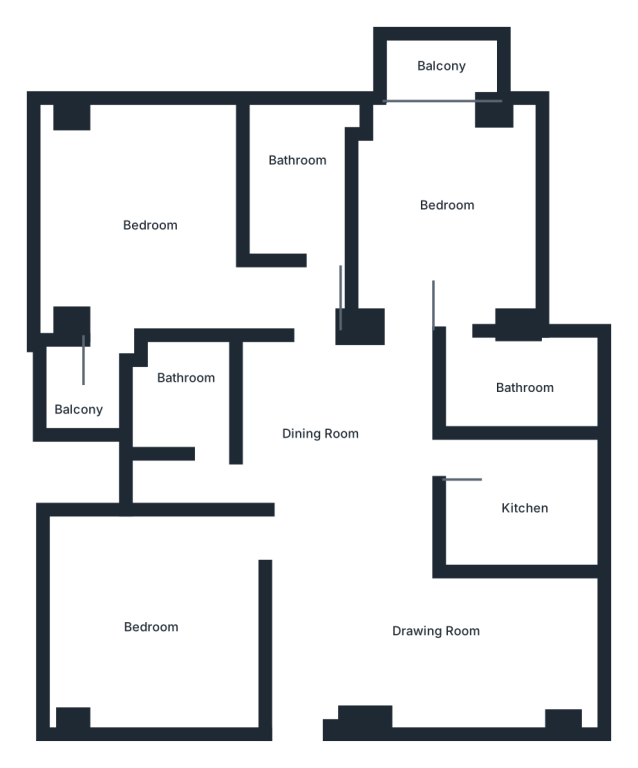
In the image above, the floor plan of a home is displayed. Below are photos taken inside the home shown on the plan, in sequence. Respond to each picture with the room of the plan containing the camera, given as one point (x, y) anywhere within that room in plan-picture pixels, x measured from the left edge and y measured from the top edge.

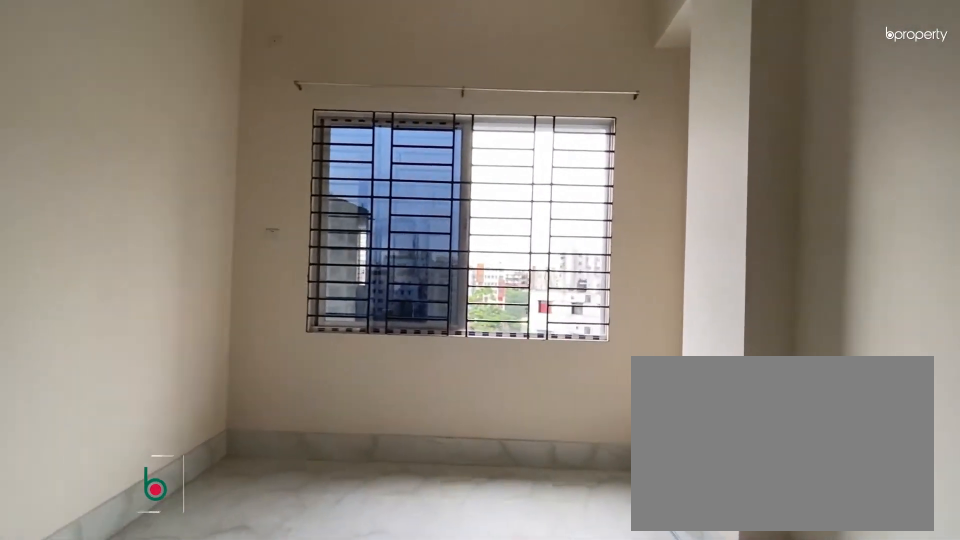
(459, 653)
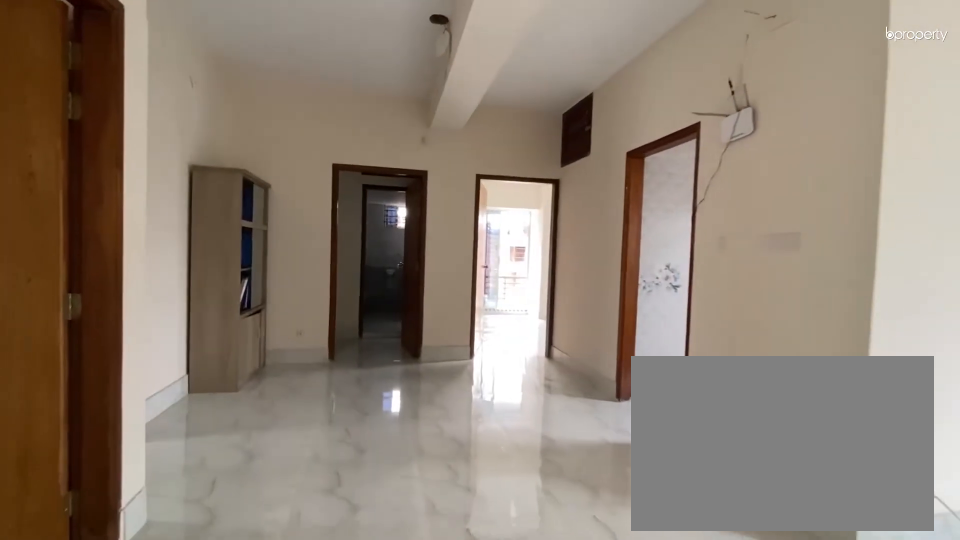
(345, 439)
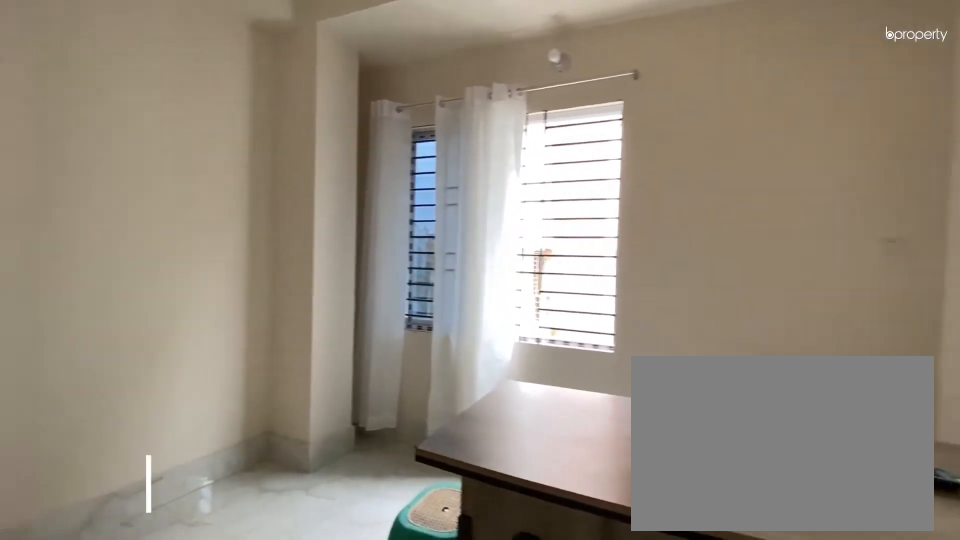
(159, 620)
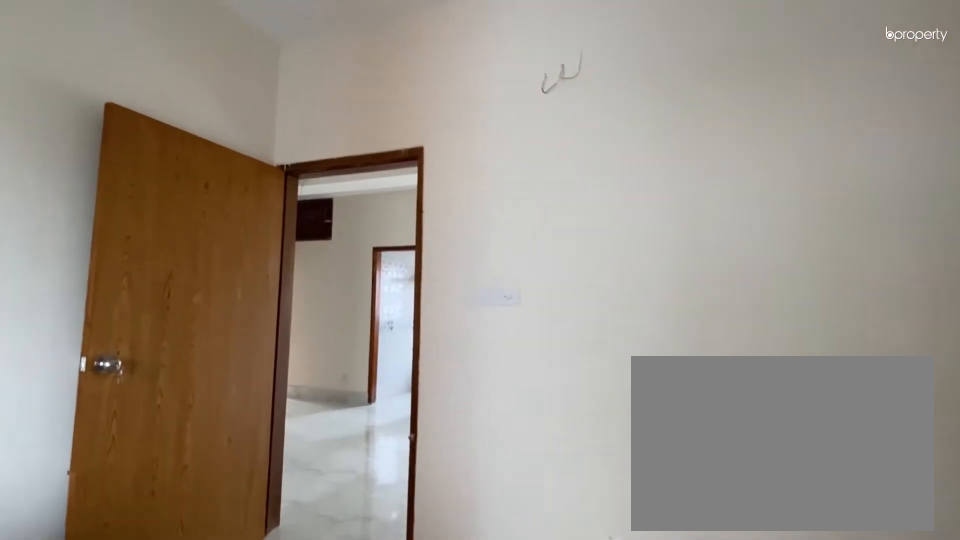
(159, 620)
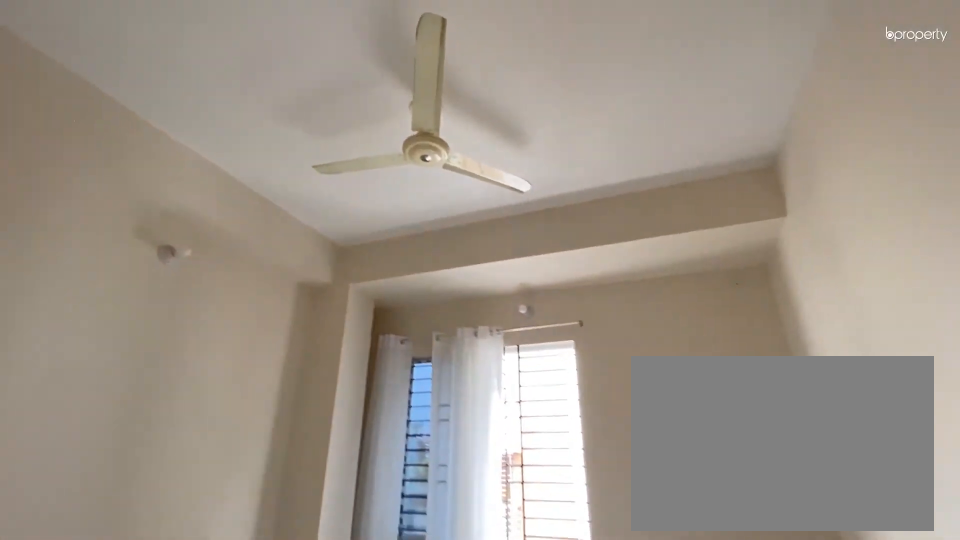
(159, 620)
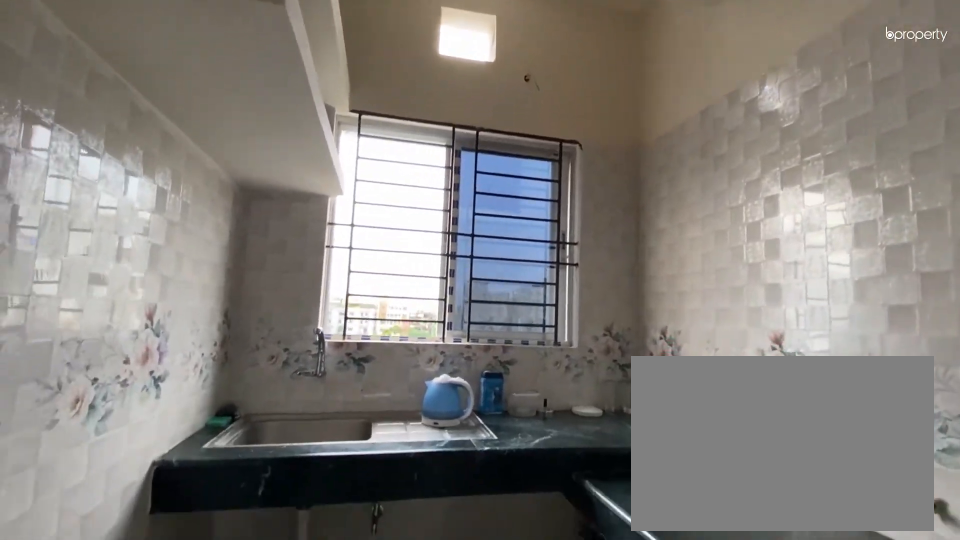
(528, 510)
